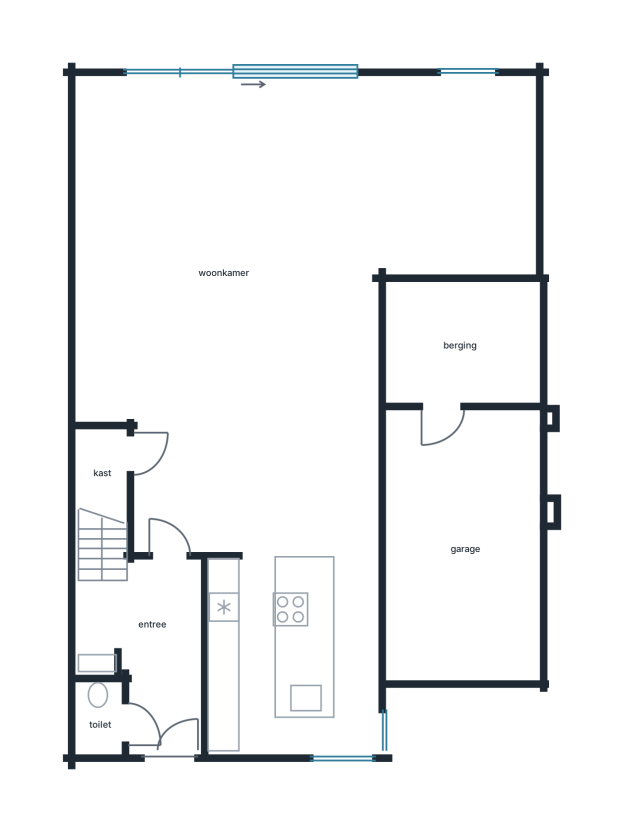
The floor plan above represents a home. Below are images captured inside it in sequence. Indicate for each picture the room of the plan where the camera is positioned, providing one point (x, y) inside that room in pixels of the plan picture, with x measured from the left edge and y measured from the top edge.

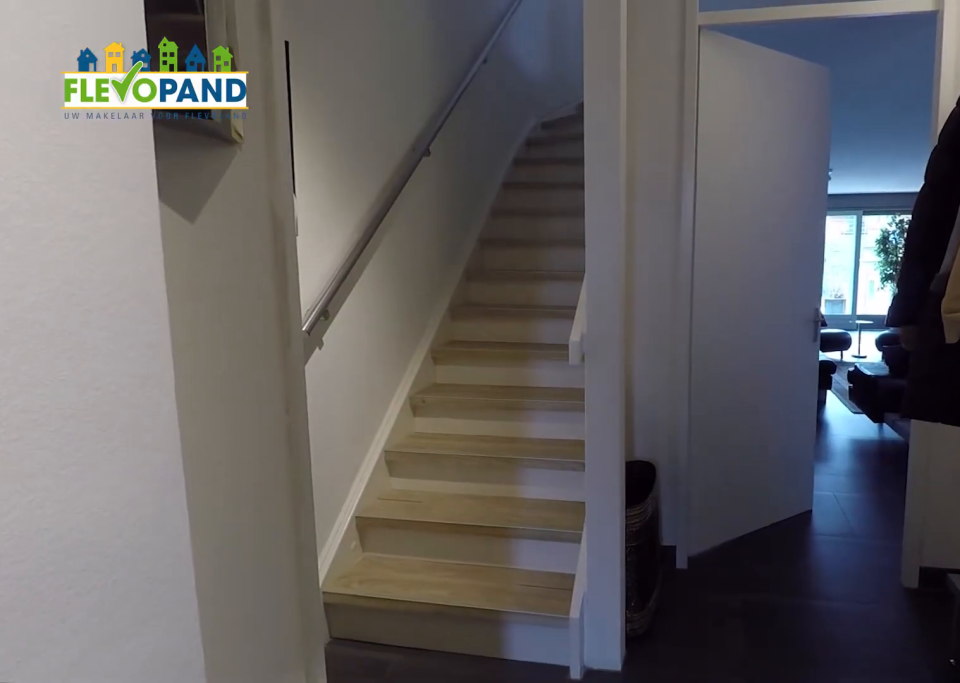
(153, 646)
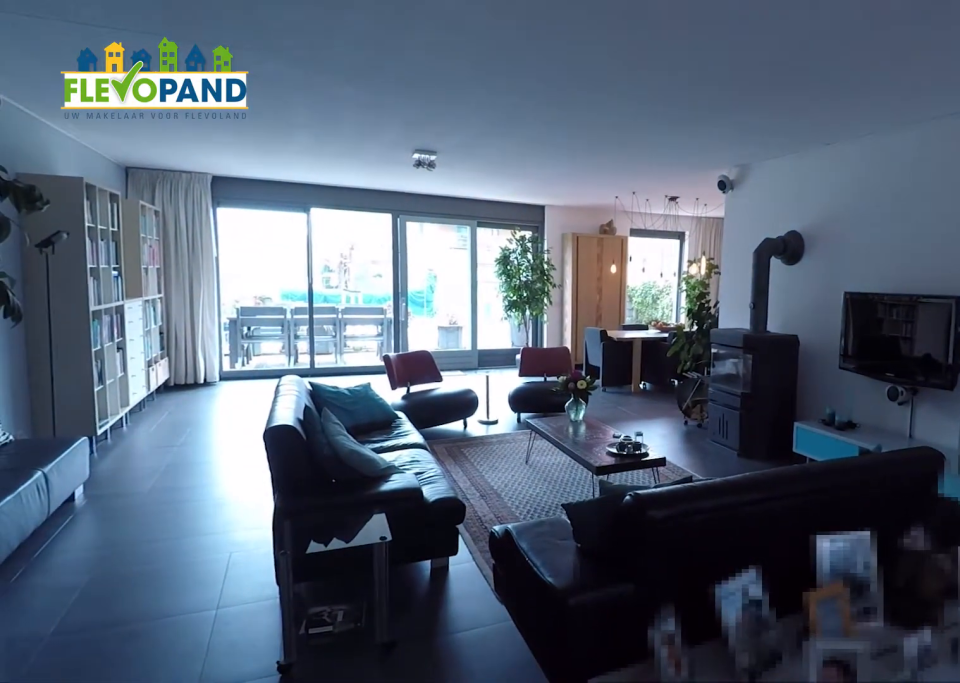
(275, 252)
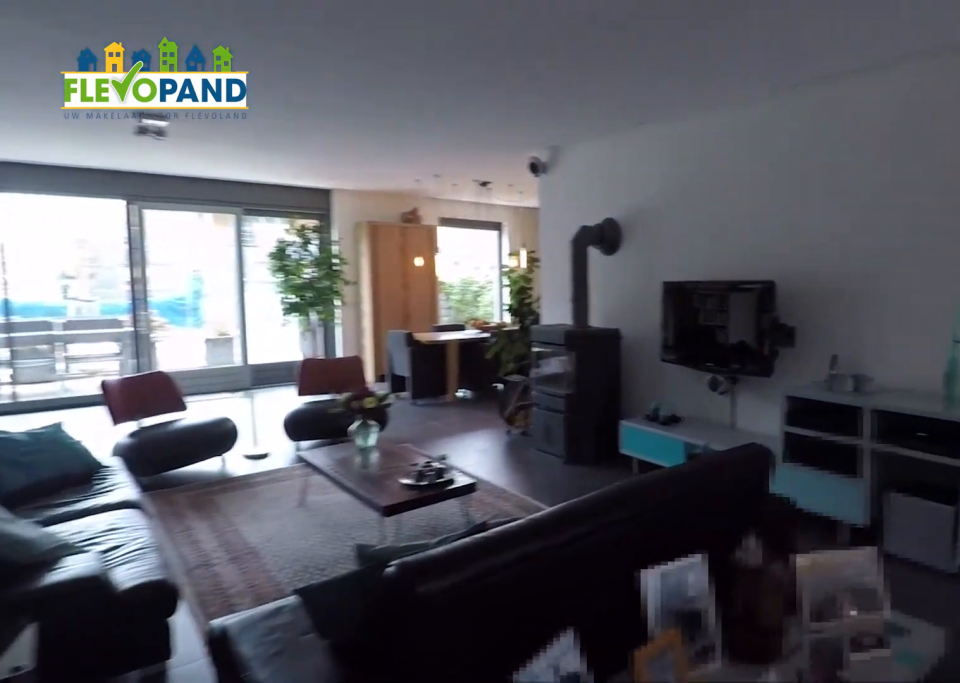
(275, 252)
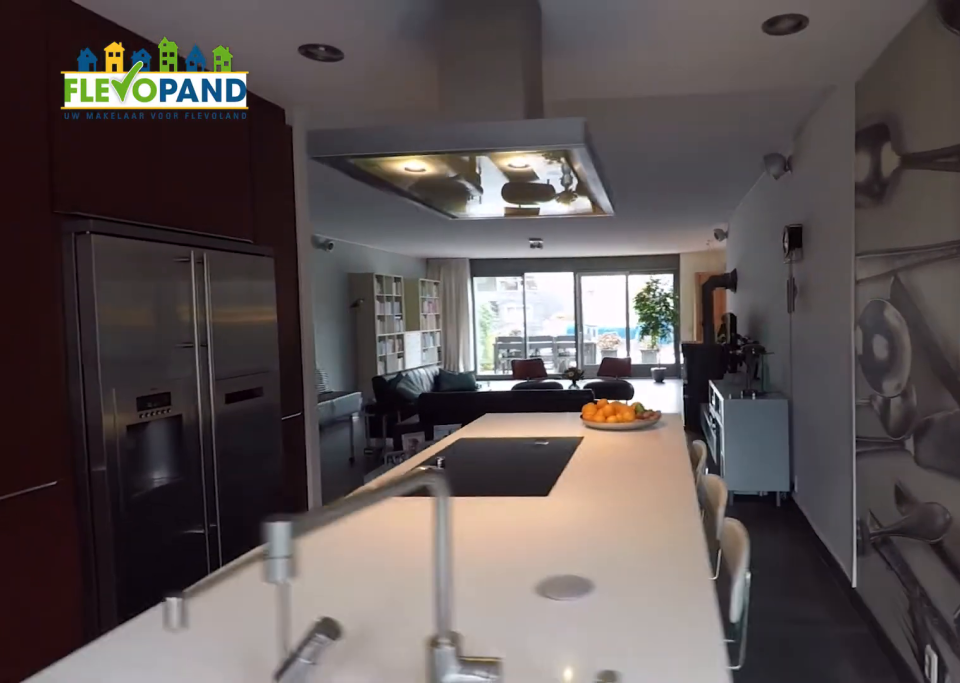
(292, 653)
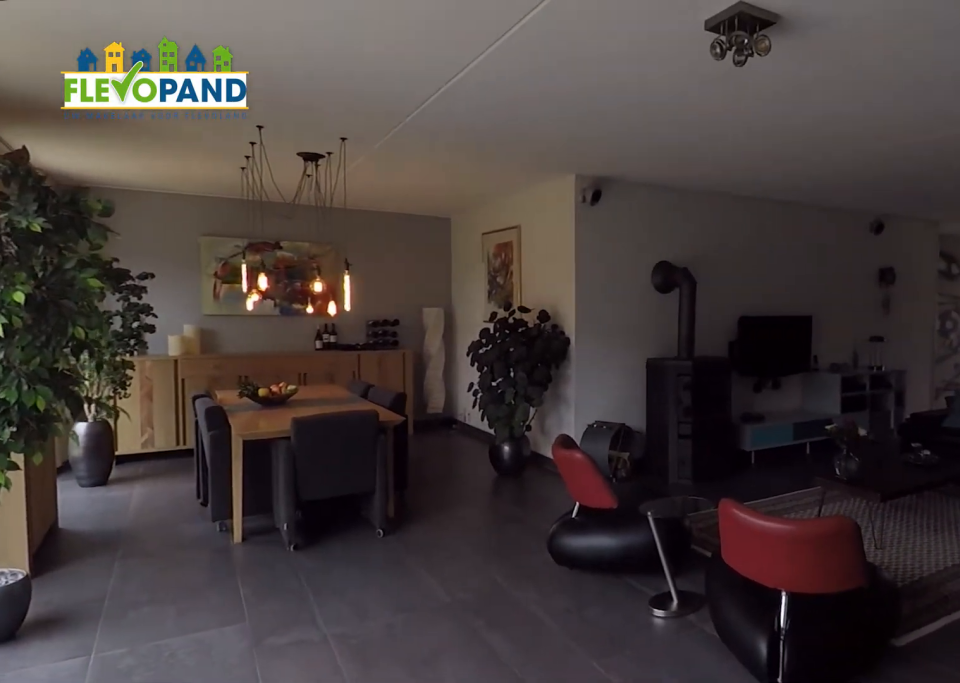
(275, 252)
